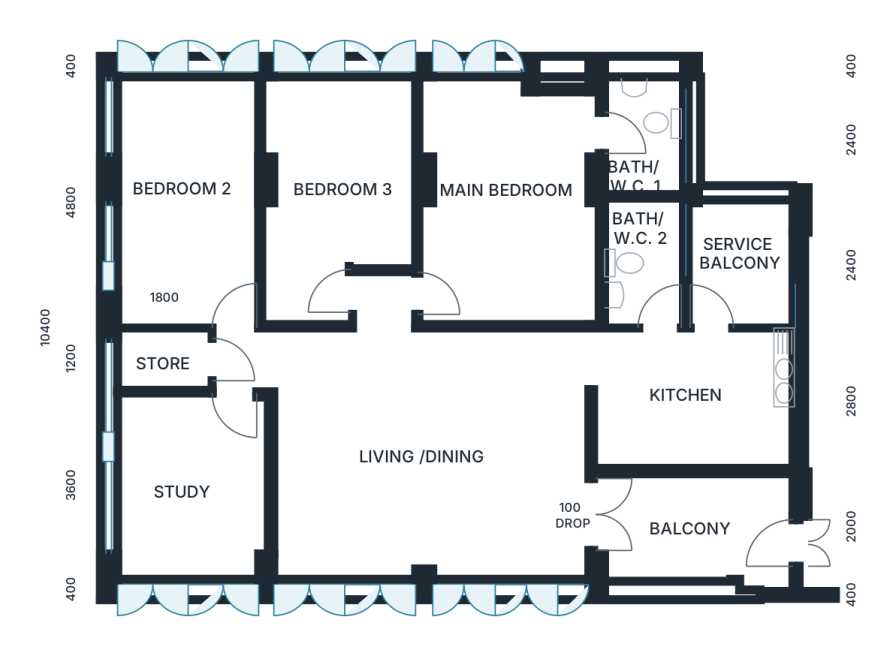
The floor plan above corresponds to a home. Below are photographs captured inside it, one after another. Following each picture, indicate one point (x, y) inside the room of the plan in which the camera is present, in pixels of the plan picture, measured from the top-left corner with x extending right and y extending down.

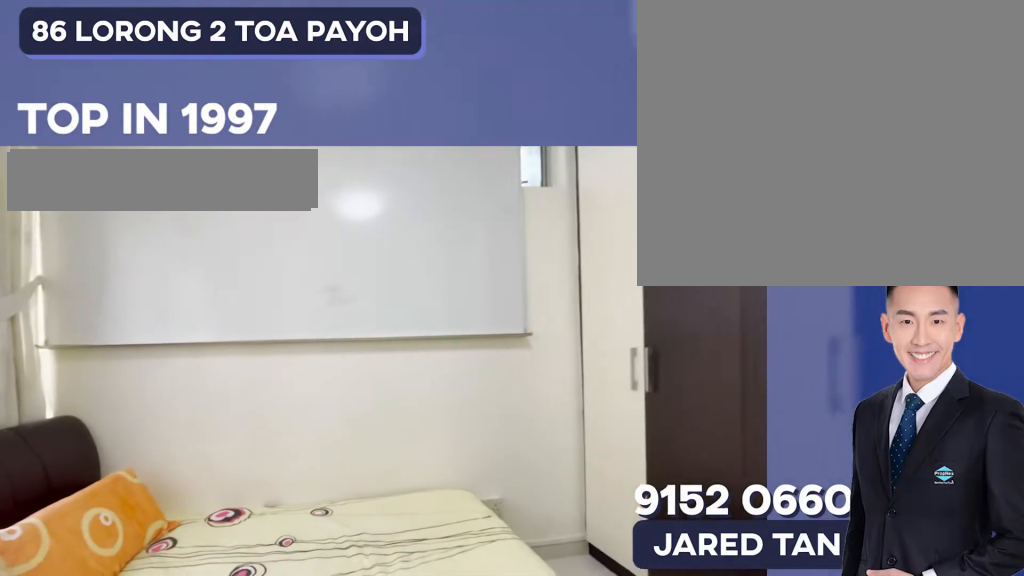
(195, 490)
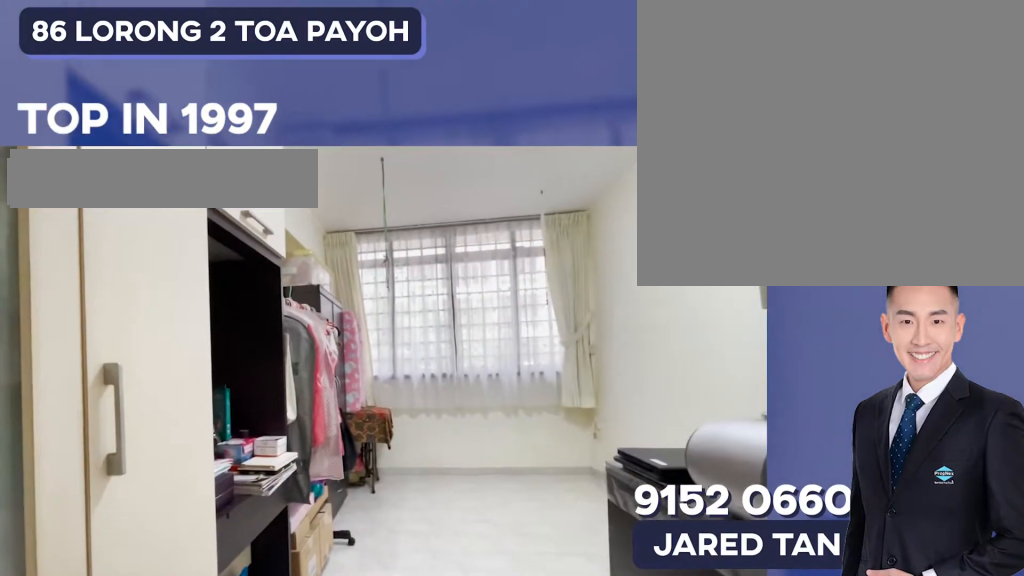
(338, 197)
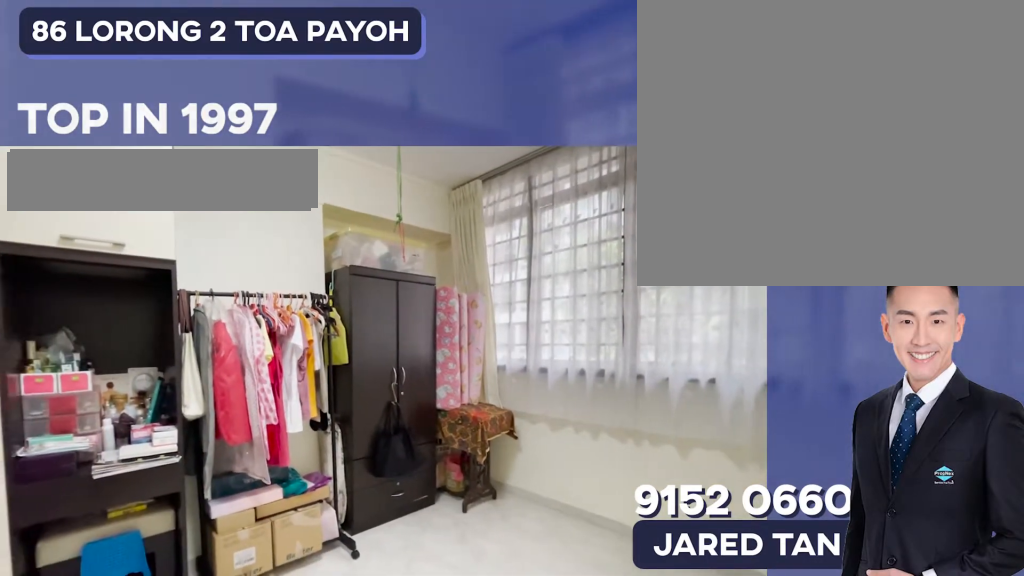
(338, 197)
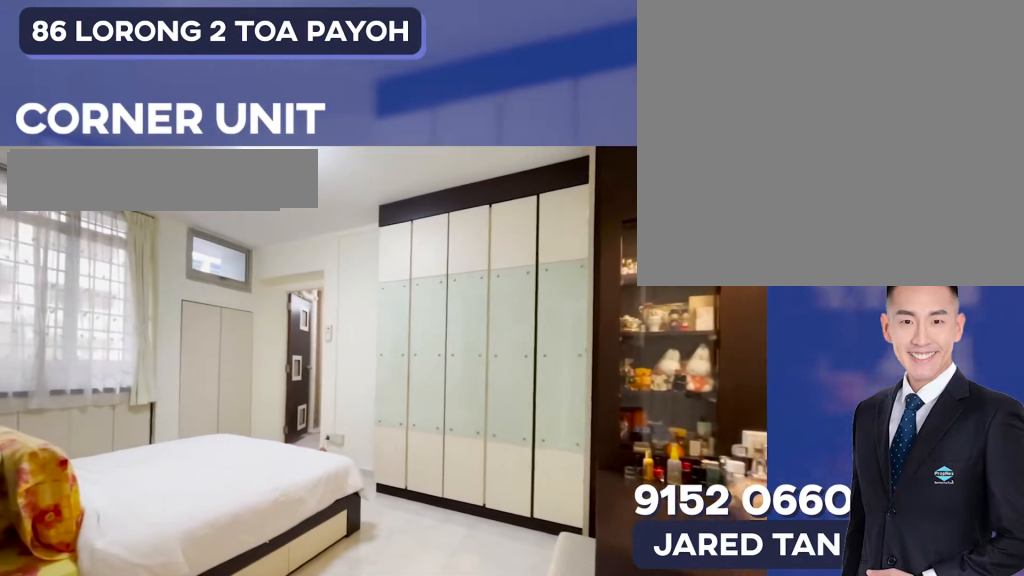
(501, 198)
